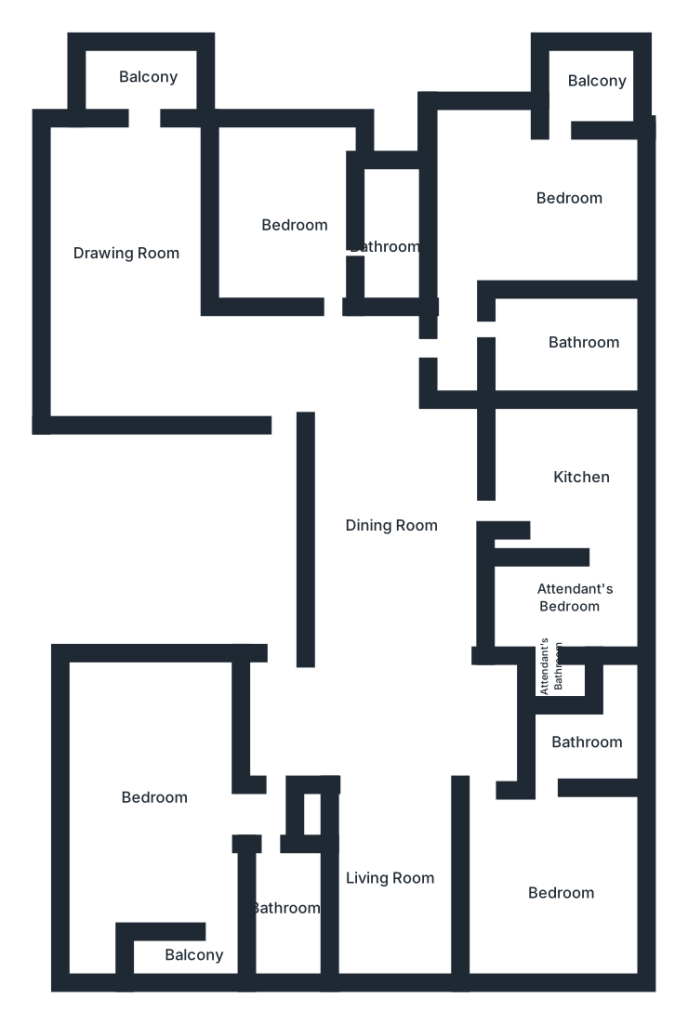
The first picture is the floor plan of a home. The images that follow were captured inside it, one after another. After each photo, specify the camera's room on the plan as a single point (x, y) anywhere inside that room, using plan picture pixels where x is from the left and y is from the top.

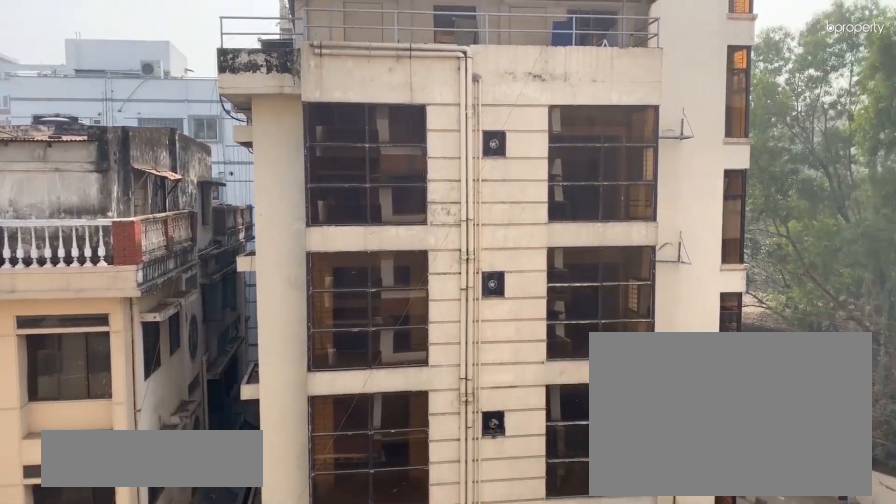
(145, 77)
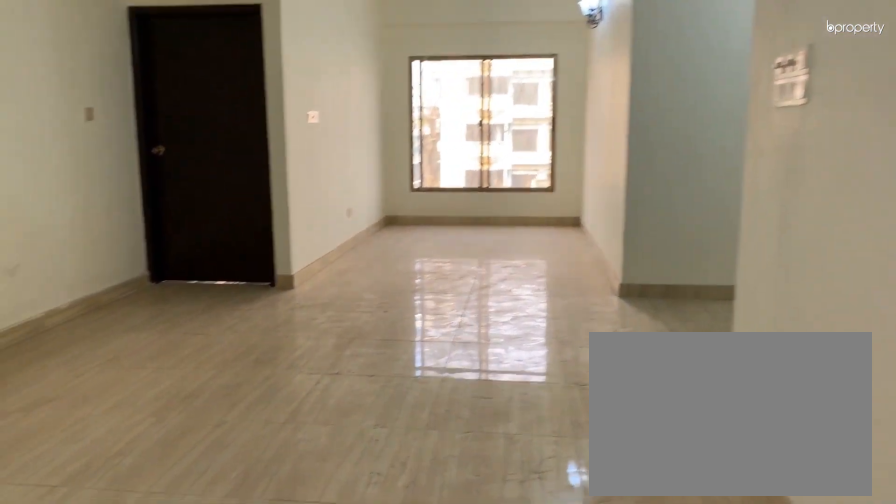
(391, 541)
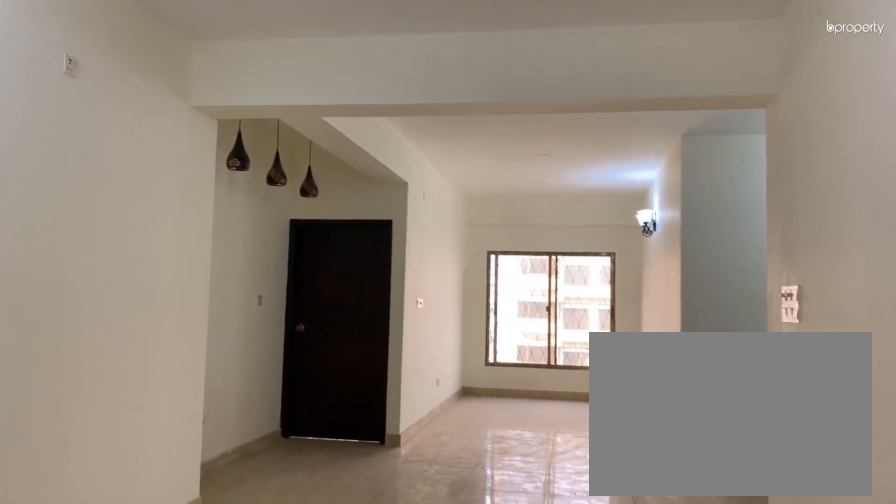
(391, 541)
